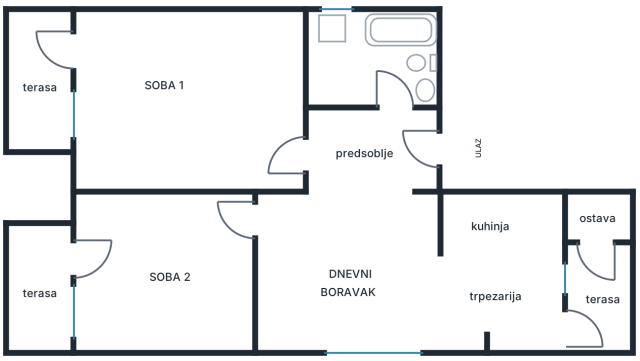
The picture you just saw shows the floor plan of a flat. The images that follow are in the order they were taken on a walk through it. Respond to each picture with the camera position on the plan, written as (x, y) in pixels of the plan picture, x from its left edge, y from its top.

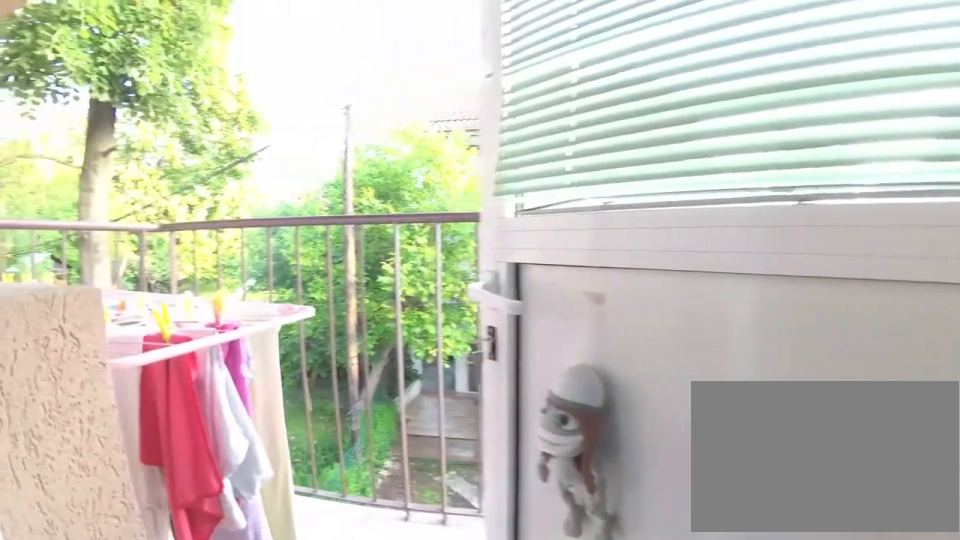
(98, 54)
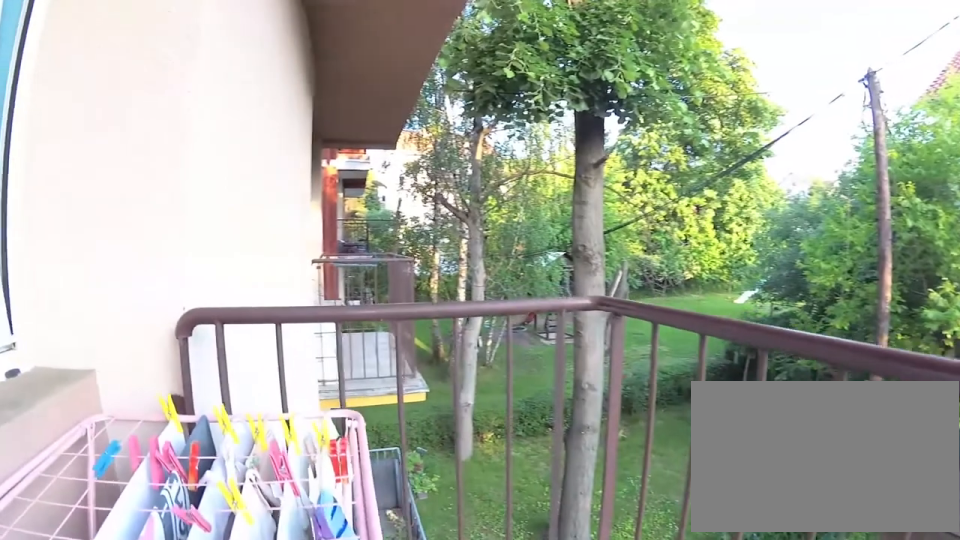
(49, 61)
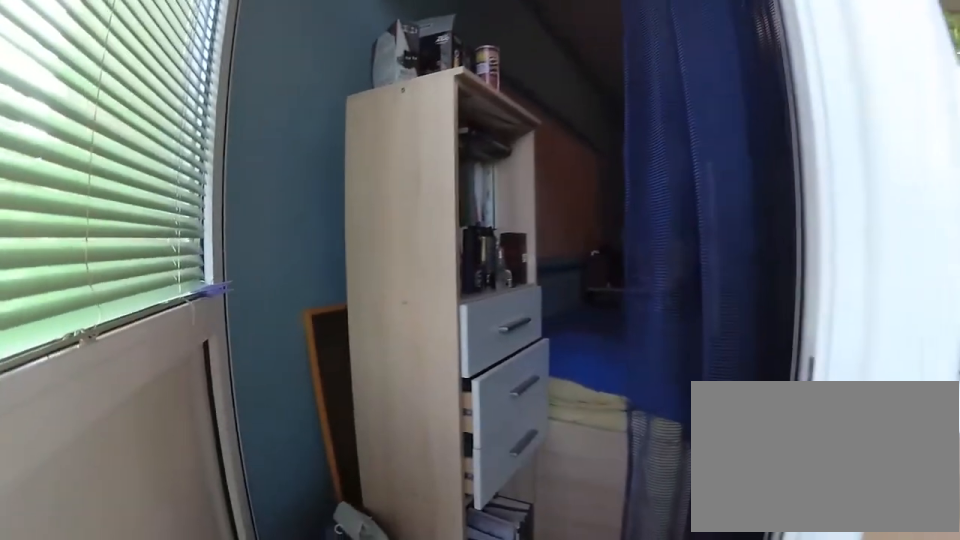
(14, 47)
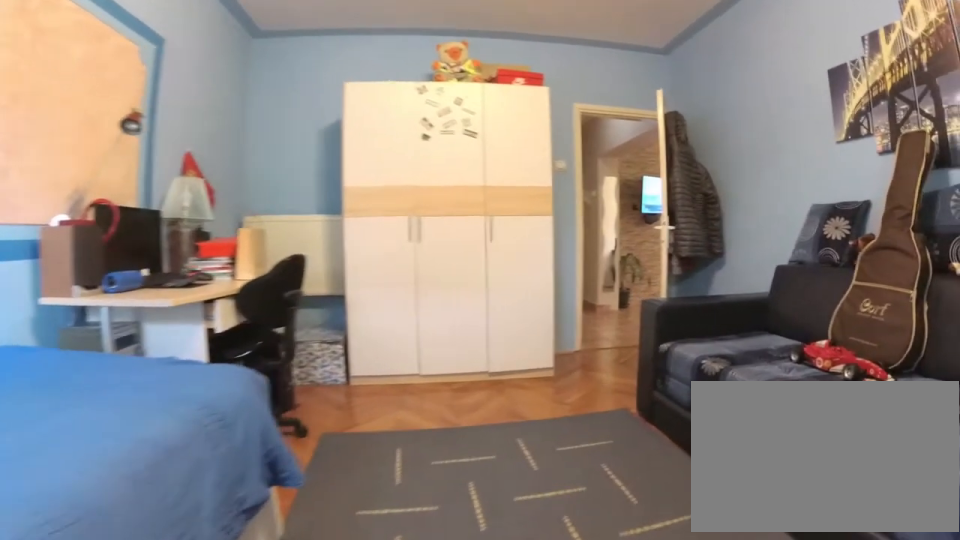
(101, 64)
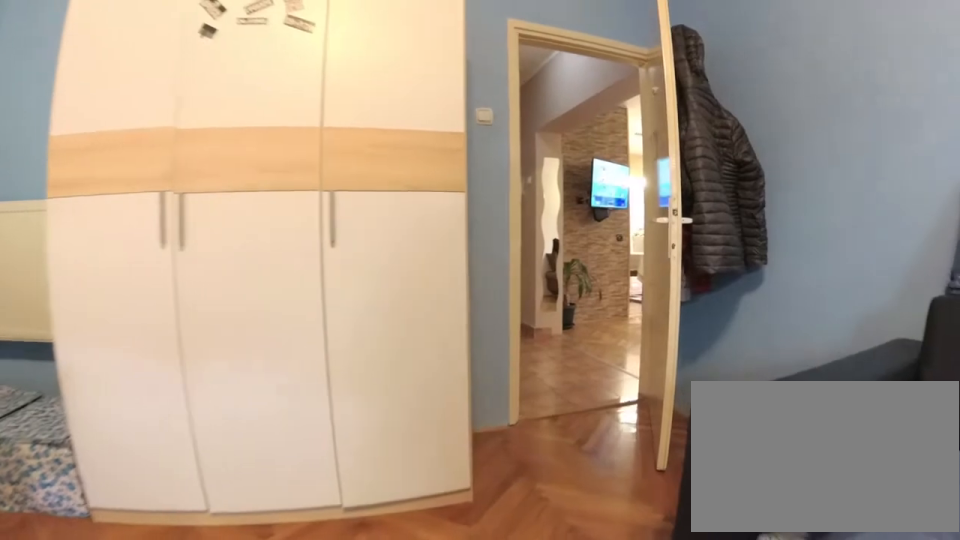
(178, 101)
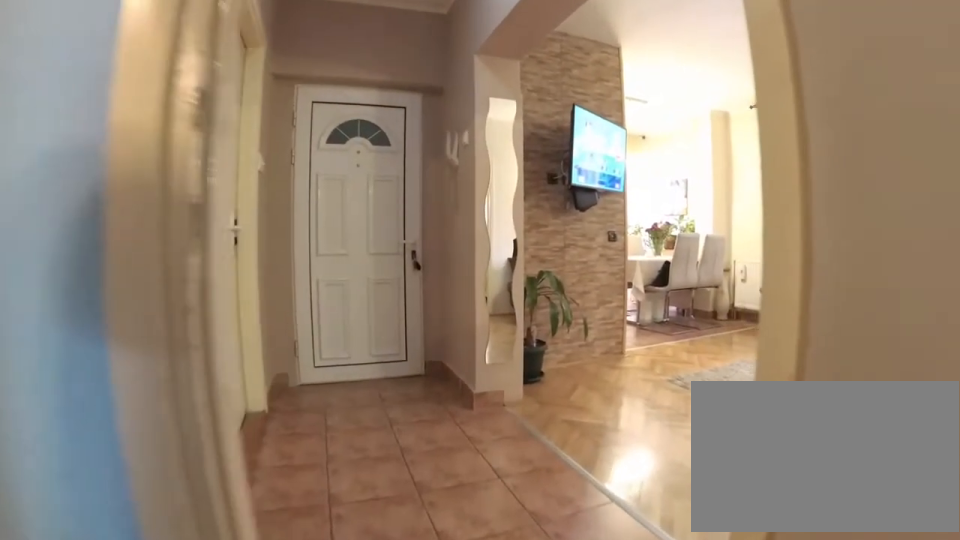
(272, 140)
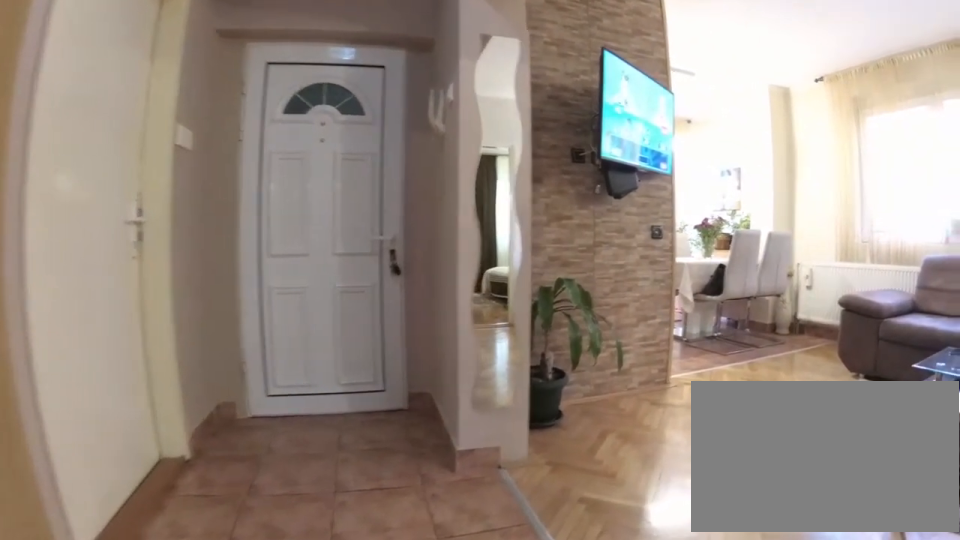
(298, 141)
